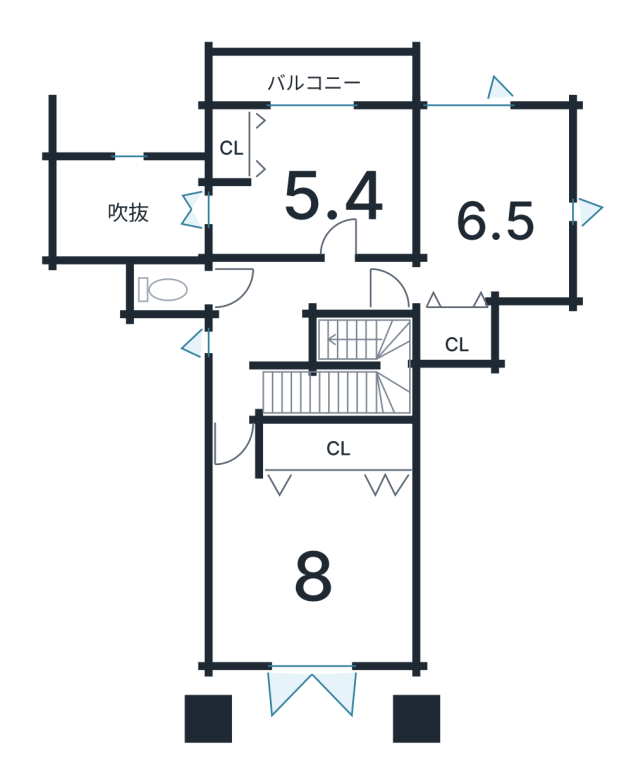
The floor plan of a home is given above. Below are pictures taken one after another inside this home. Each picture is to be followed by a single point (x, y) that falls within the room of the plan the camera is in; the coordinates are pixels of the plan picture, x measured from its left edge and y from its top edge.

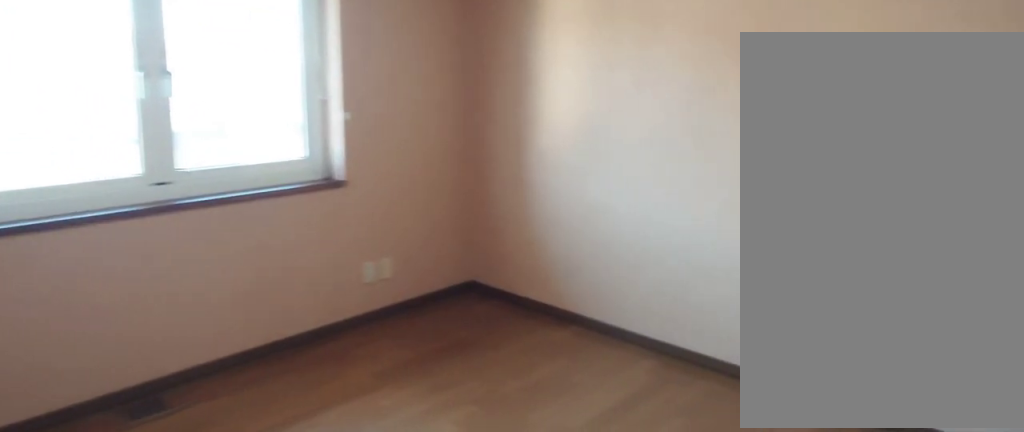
(312, 562)
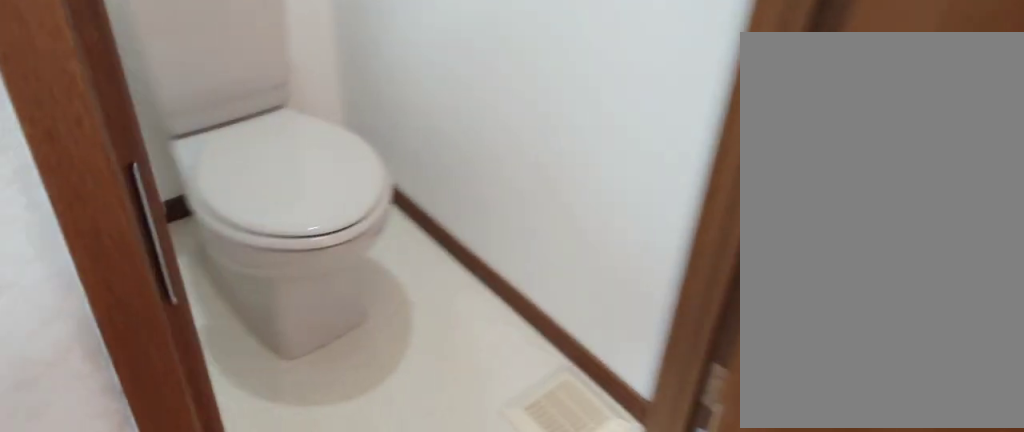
(161, 297)
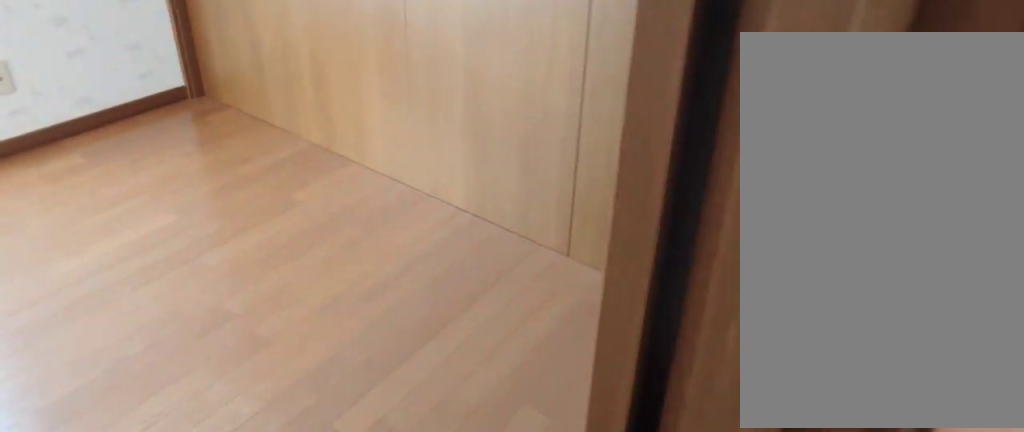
(313, 194)
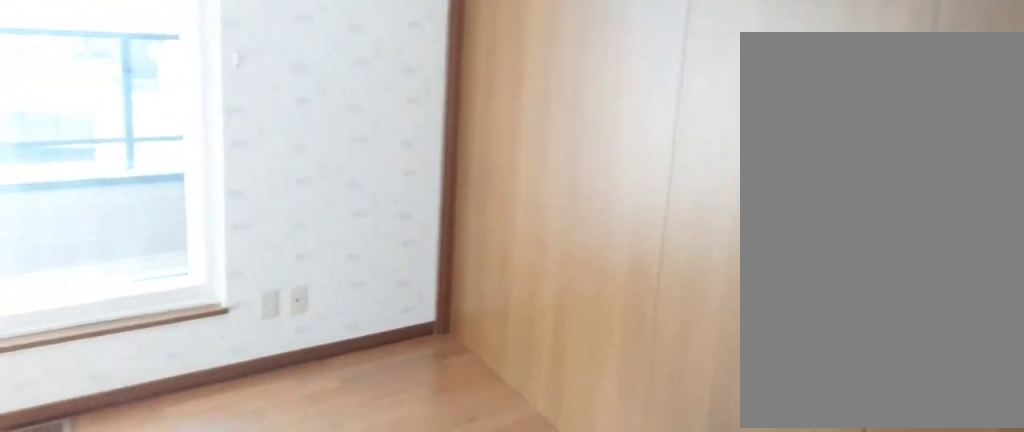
(313, 194)
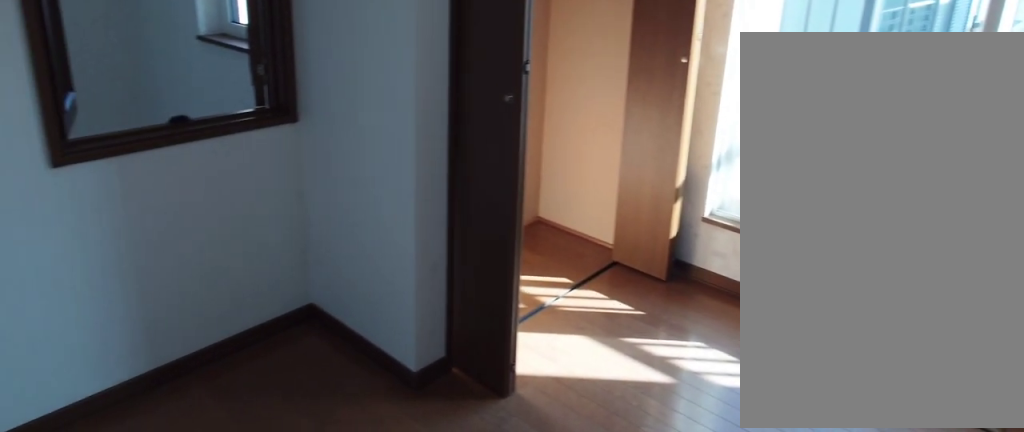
(313, 194)
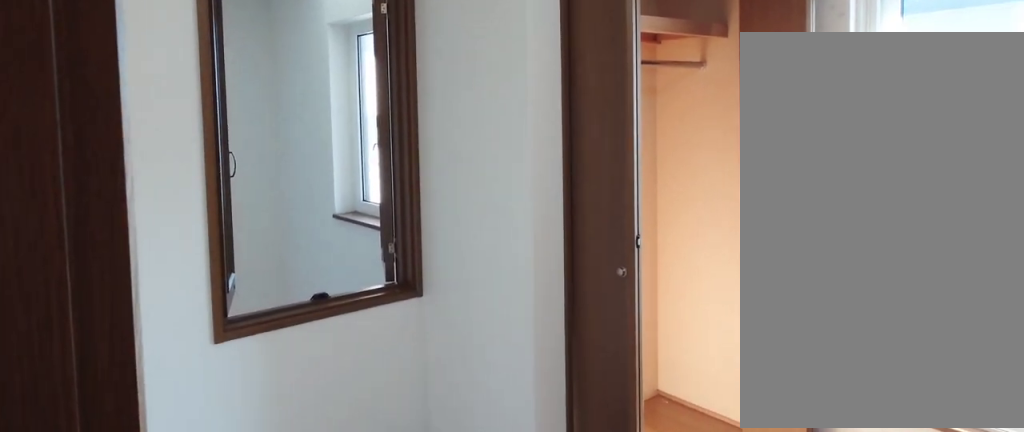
(313, 194)
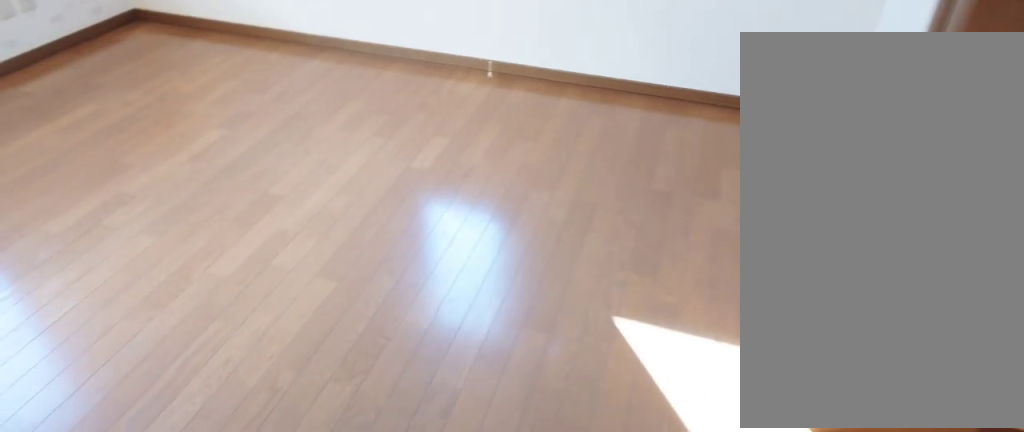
(488, 200)
